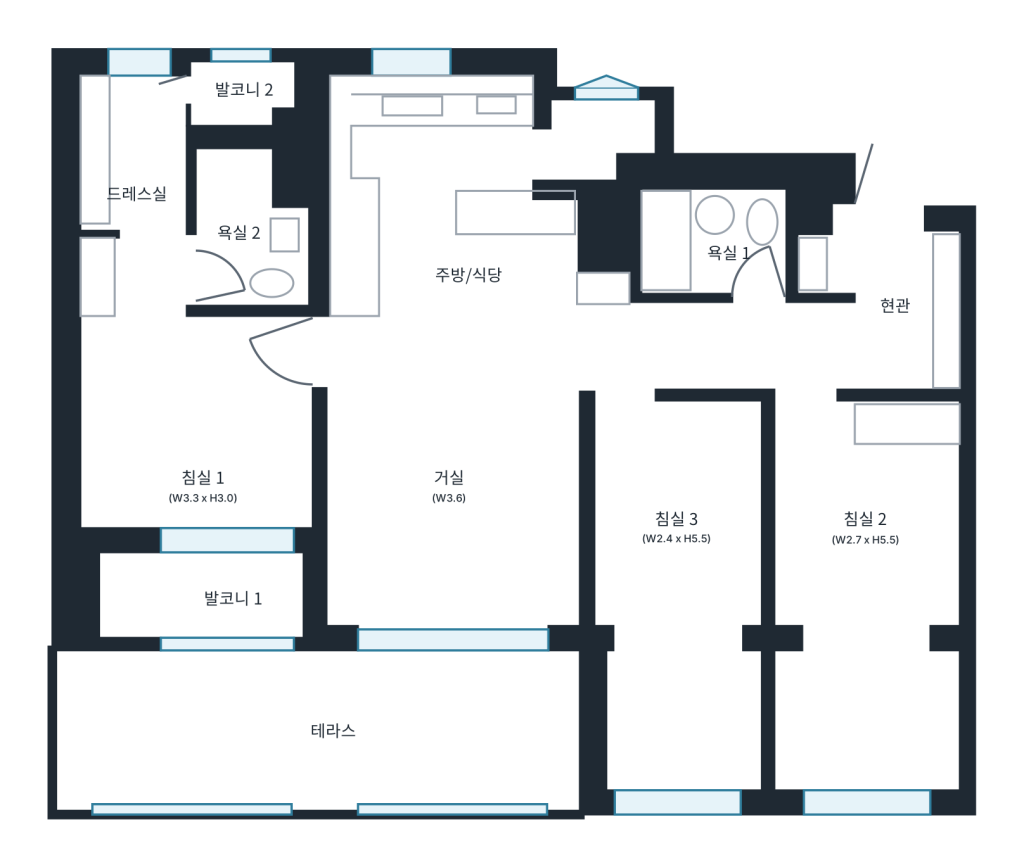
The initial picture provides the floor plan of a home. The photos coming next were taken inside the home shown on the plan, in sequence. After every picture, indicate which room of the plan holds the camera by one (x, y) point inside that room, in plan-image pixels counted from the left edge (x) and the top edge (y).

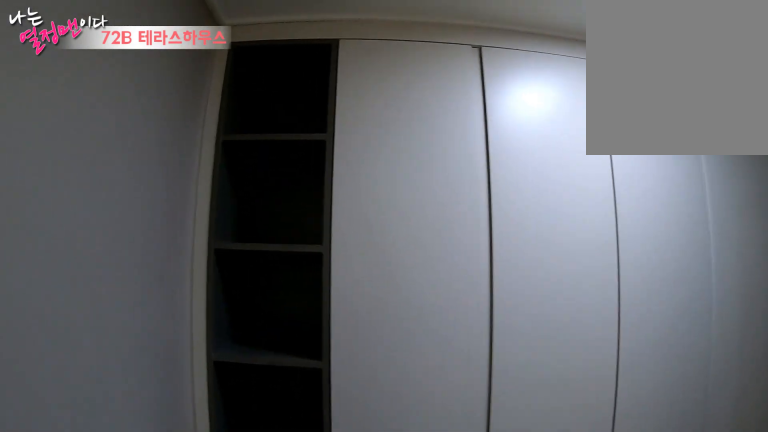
(901, 304)
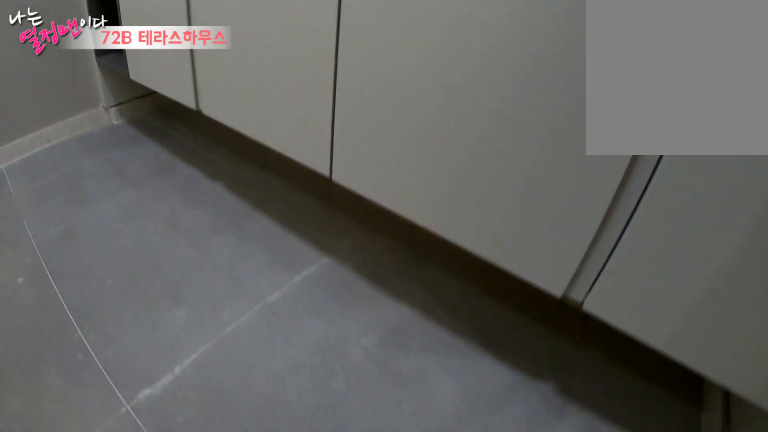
(901, 305)
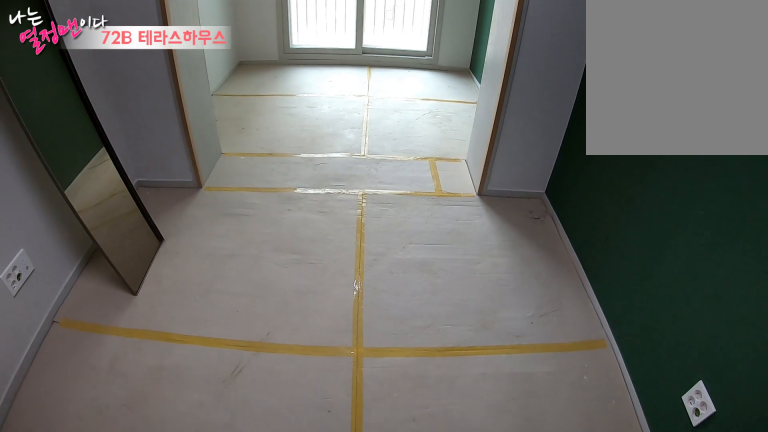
(868, 545)
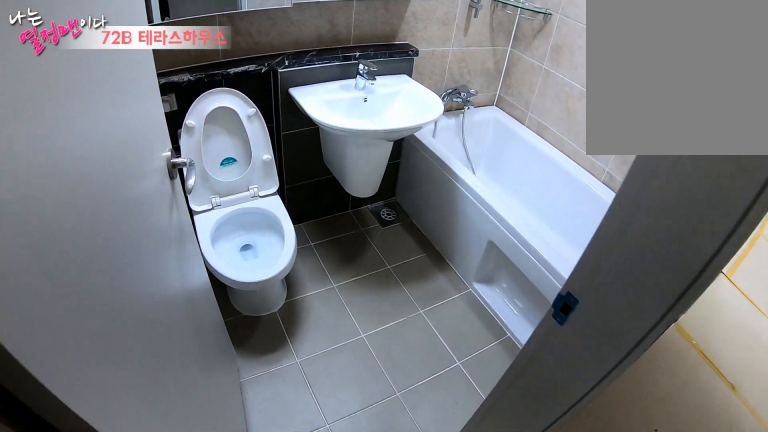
(720, 244)
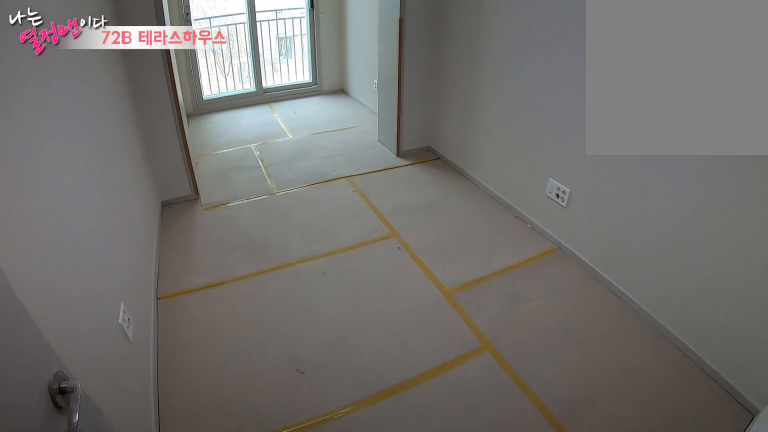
(680, 536)
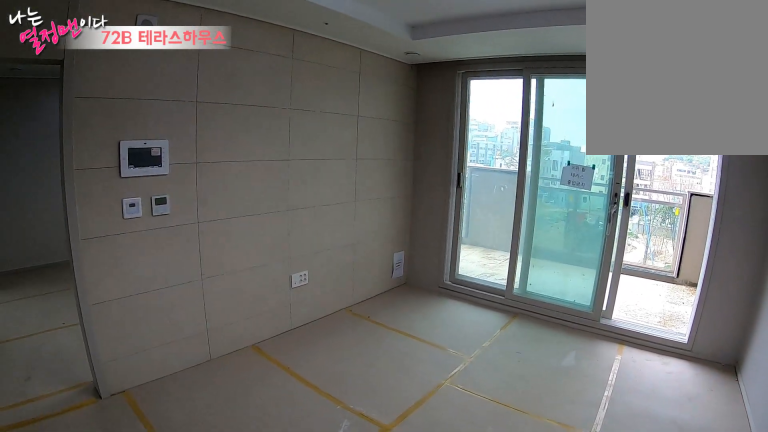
(444, 495)
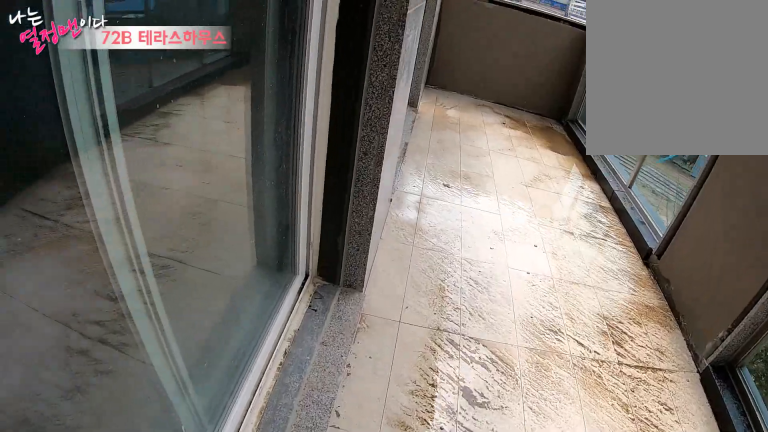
(327, 730)
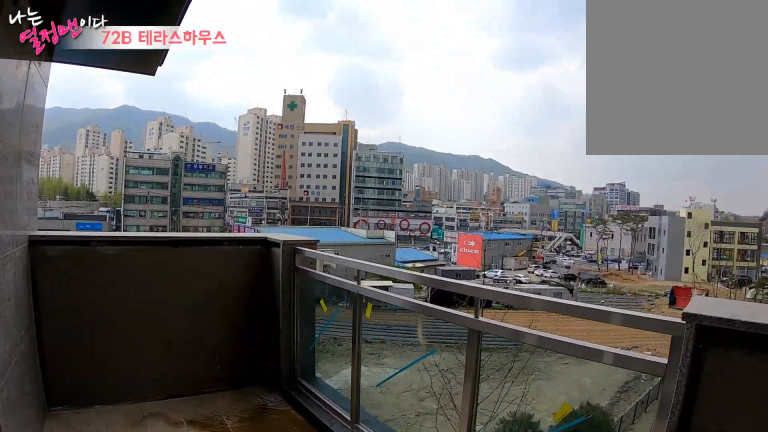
(327, 730)
